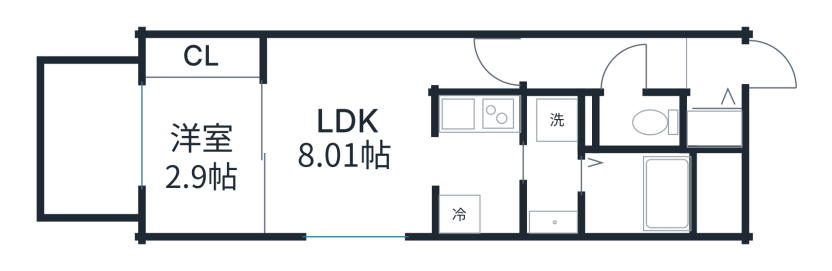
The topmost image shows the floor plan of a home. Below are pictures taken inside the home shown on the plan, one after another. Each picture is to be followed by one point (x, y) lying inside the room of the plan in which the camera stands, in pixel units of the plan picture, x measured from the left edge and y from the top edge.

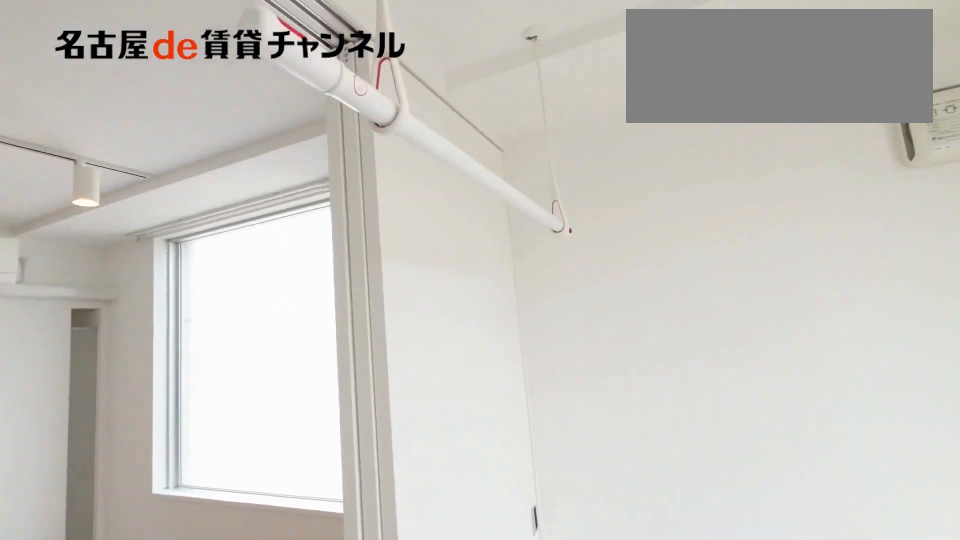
(200, 157)
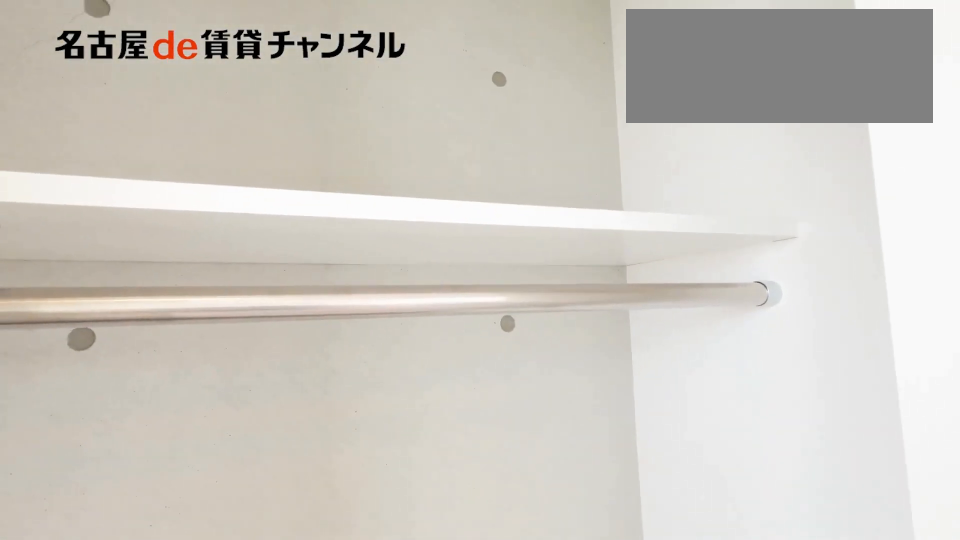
(200, 58)
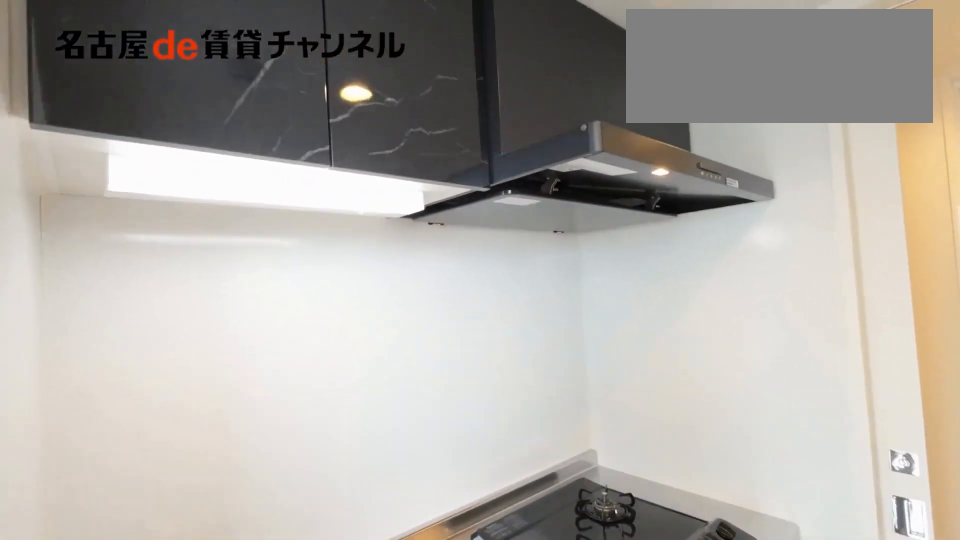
(479, 166)
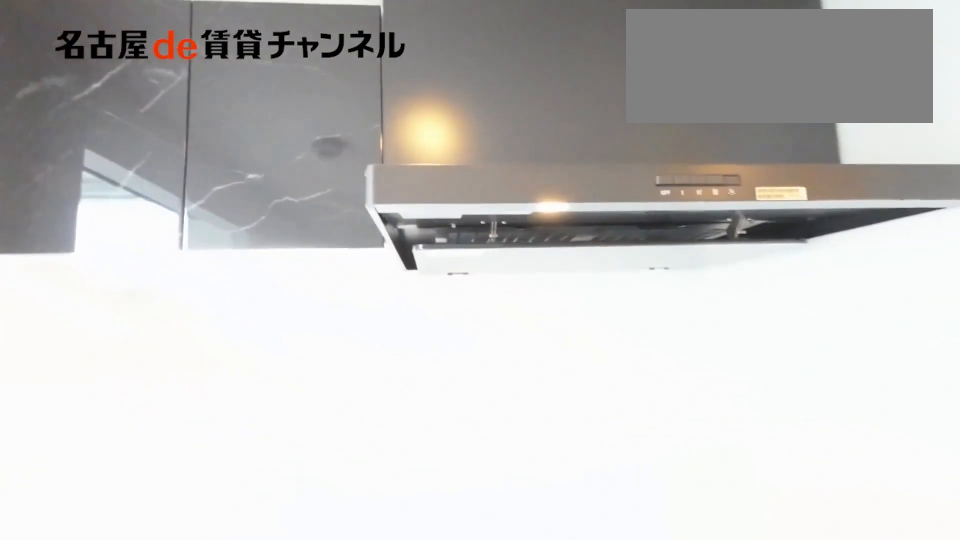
(479, 166)
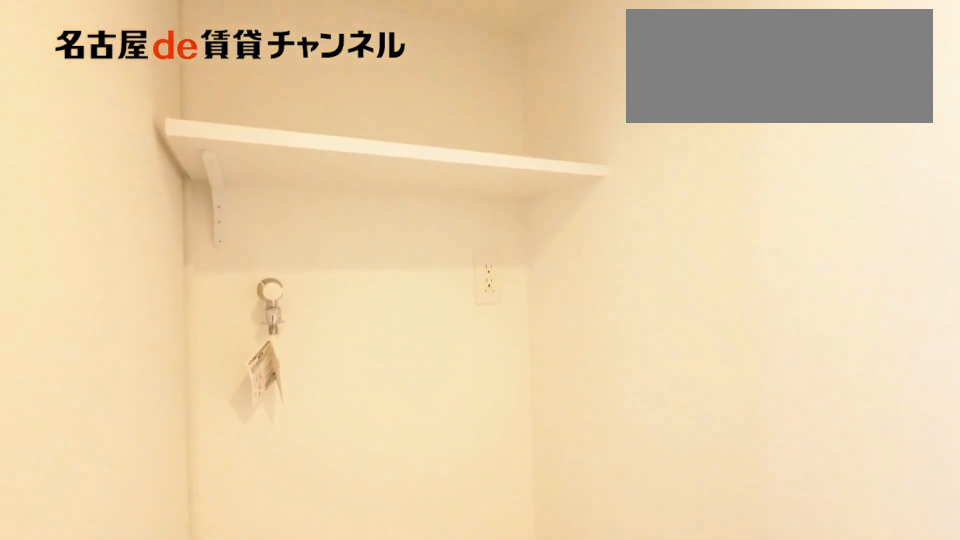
(551, 122)
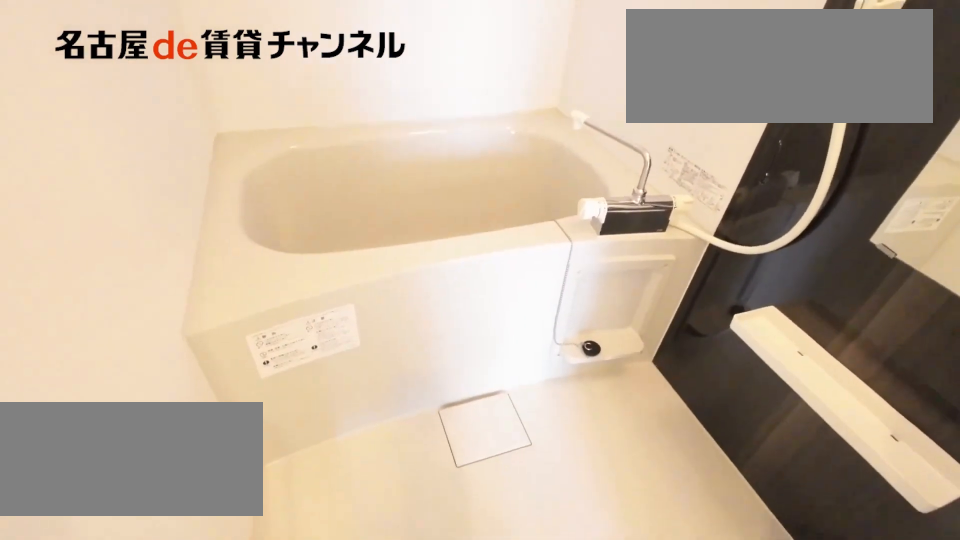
(639, 198)
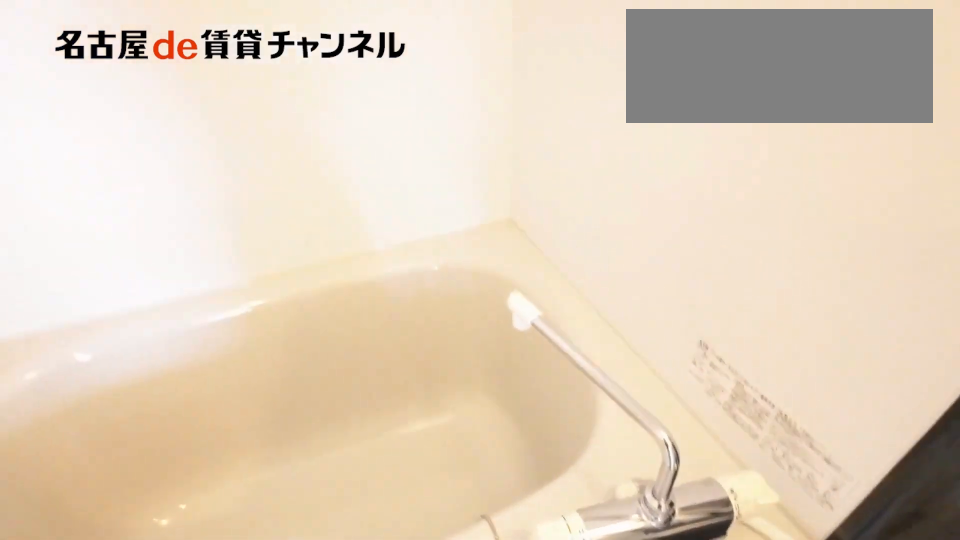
(639, 198)
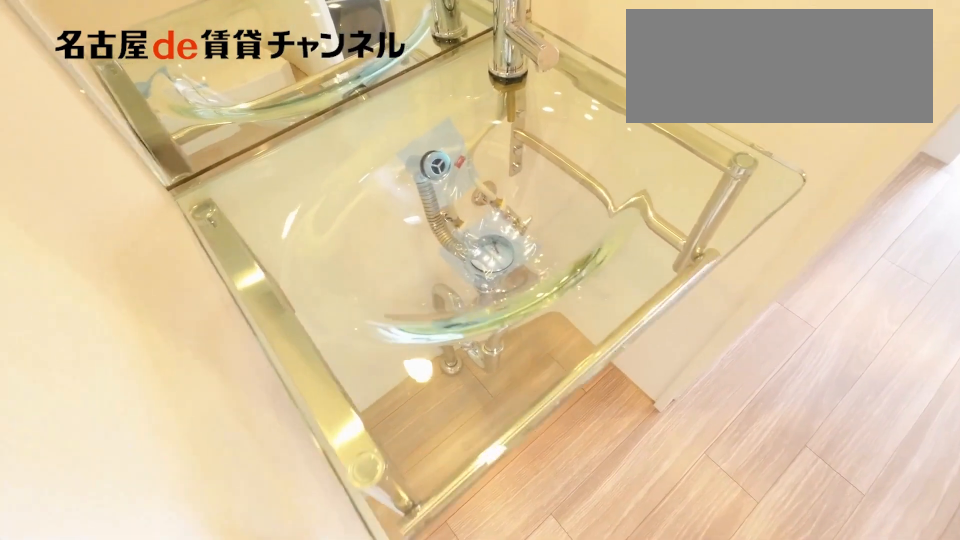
(554, 215)
